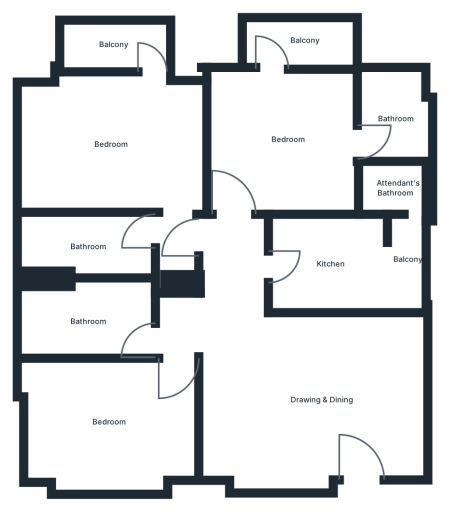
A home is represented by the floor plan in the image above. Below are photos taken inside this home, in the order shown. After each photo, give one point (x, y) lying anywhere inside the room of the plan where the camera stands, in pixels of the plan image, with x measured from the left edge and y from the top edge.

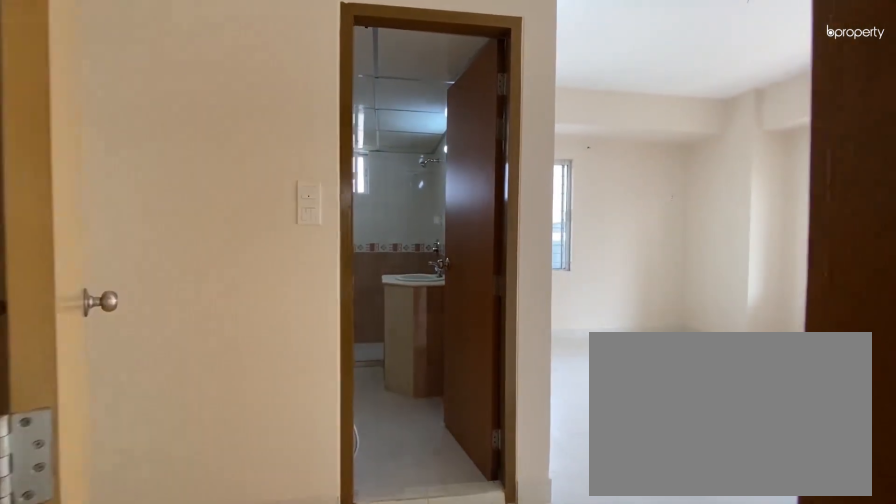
(193, 235)
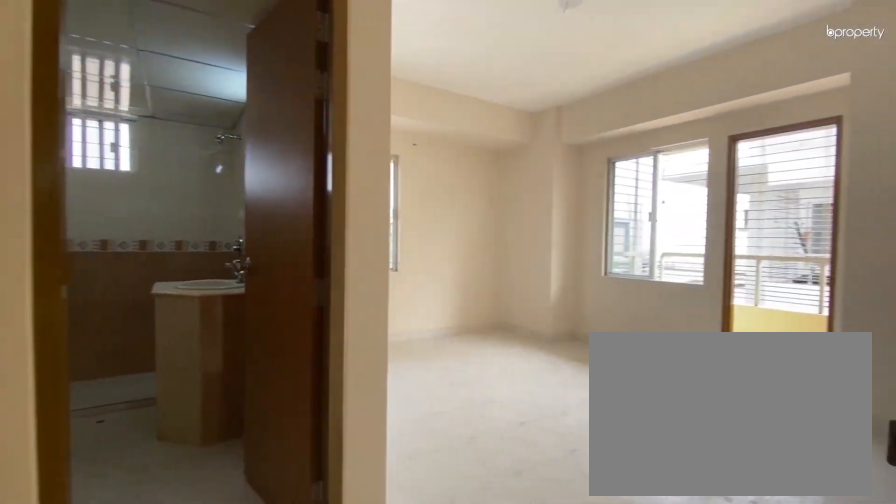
(193, 235)
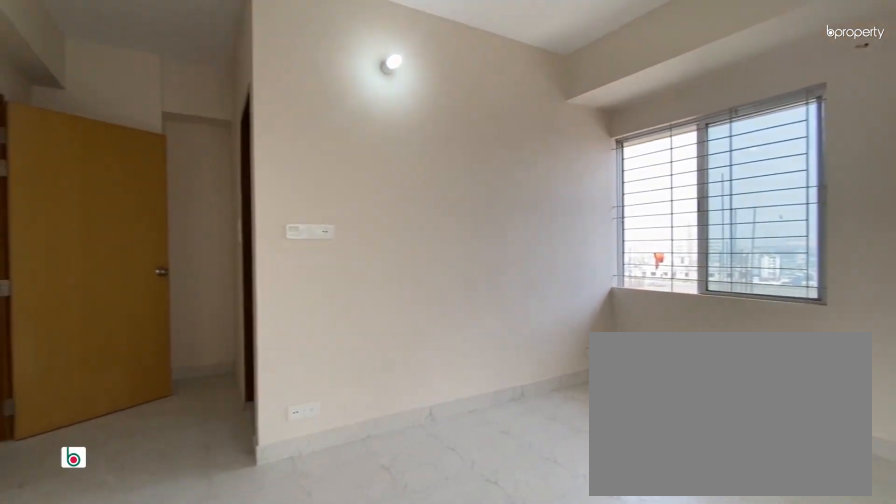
(109, 144)
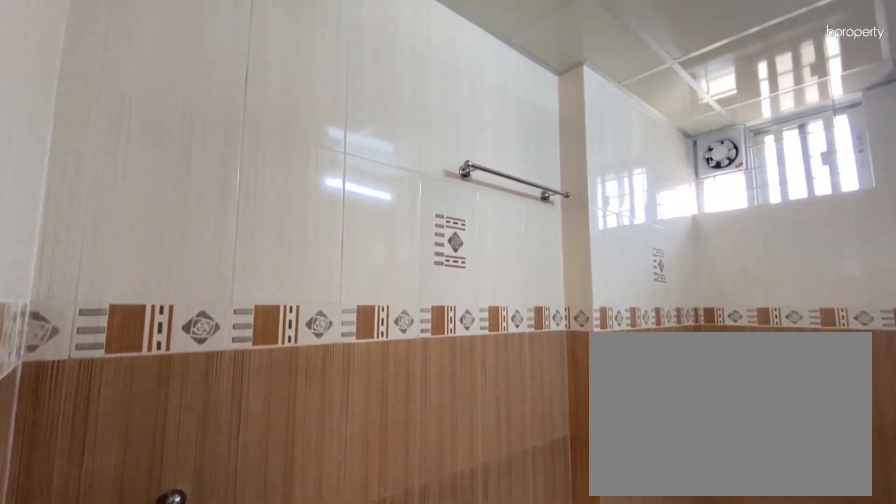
(87, 246)
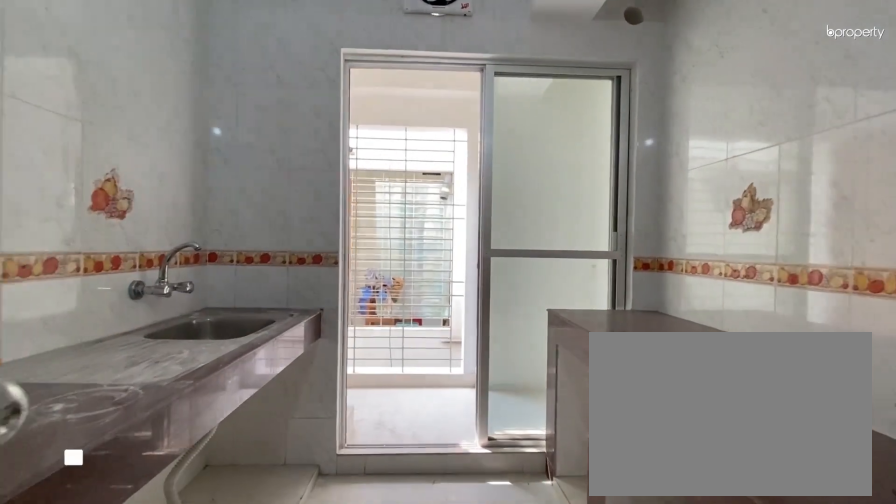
(328, 264)
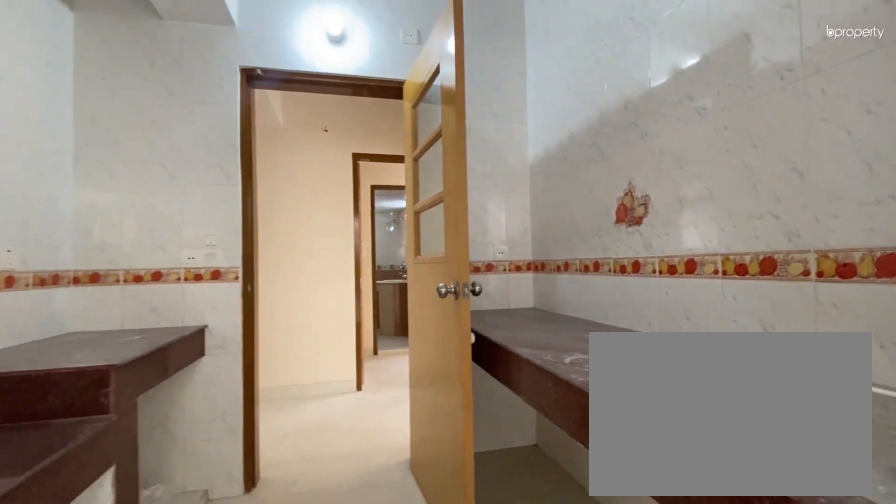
(328, 264)
